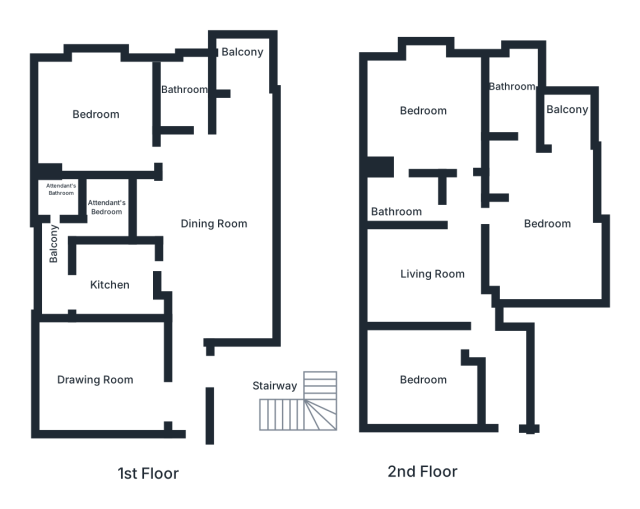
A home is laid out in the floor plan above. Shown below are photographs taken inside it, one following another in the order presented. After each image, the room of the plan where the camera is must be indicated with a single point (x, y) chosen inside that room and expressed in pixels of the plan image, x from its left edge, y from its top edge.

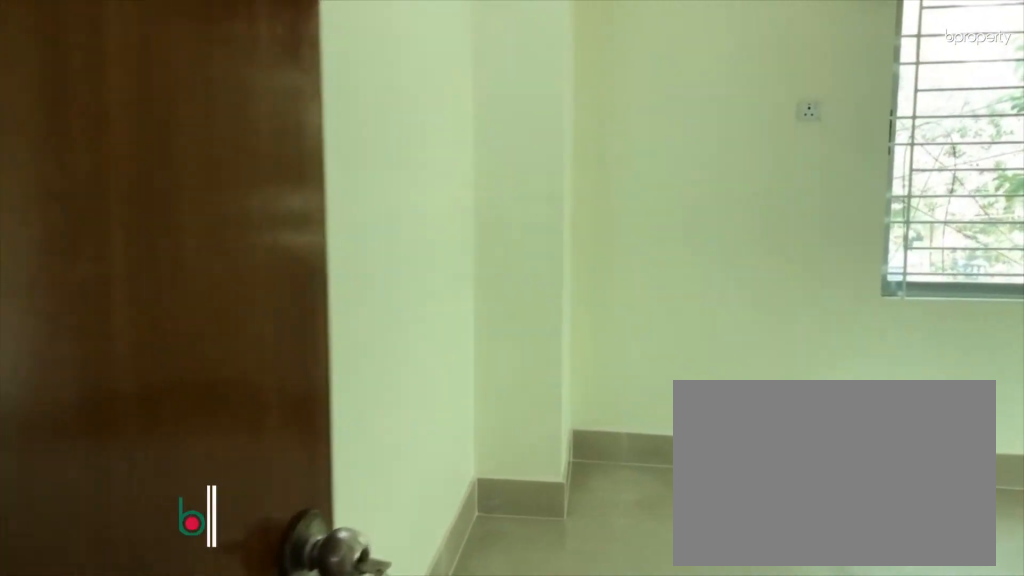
(99, 114)
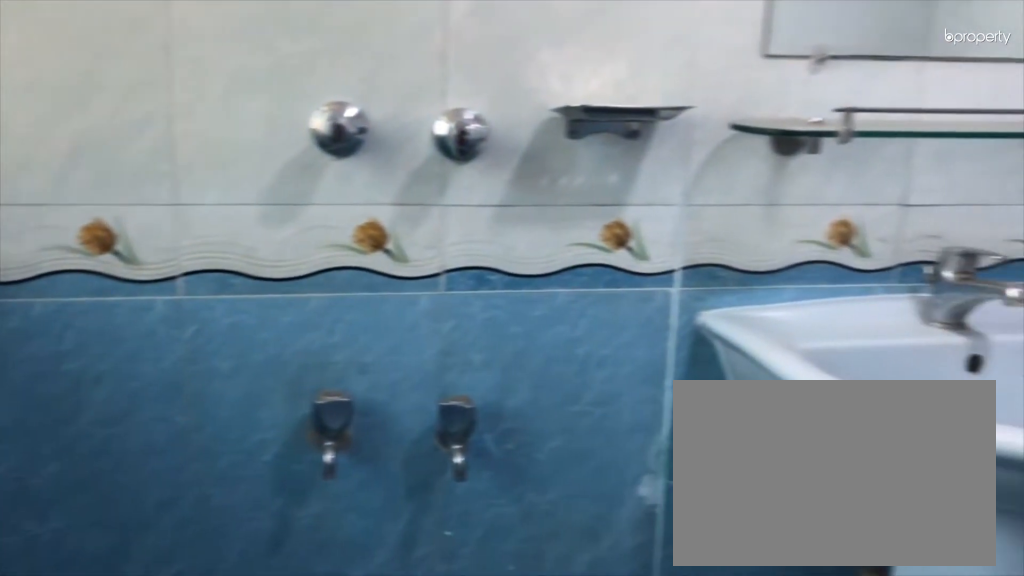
(181, 90)
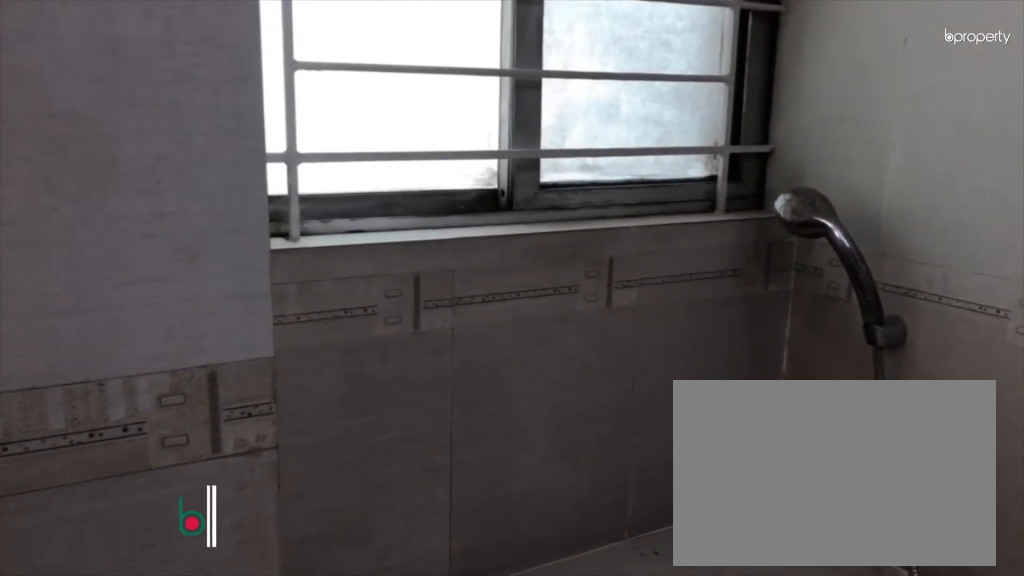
(509, 93)
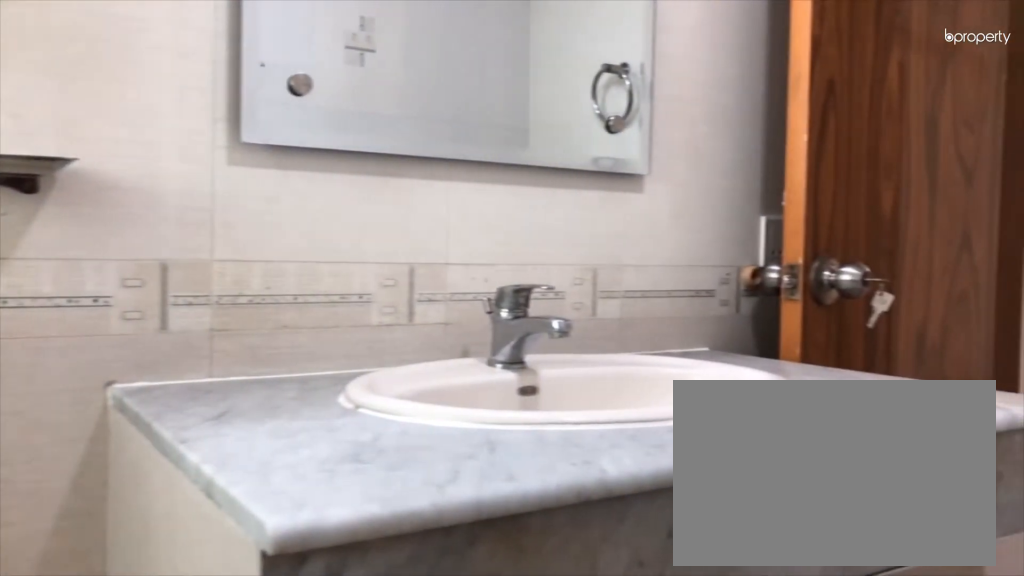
(509, 93)
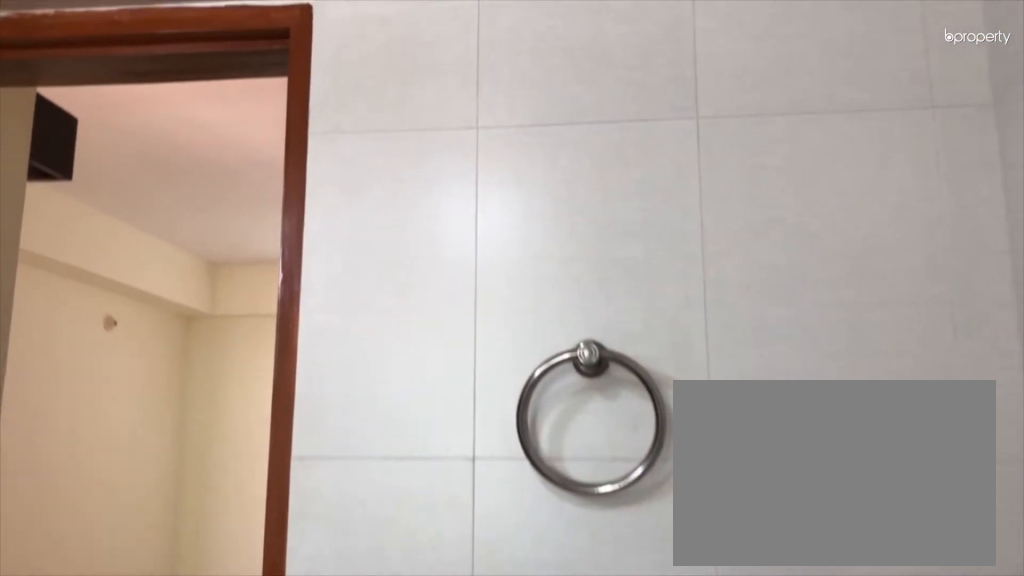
(509, 93)
